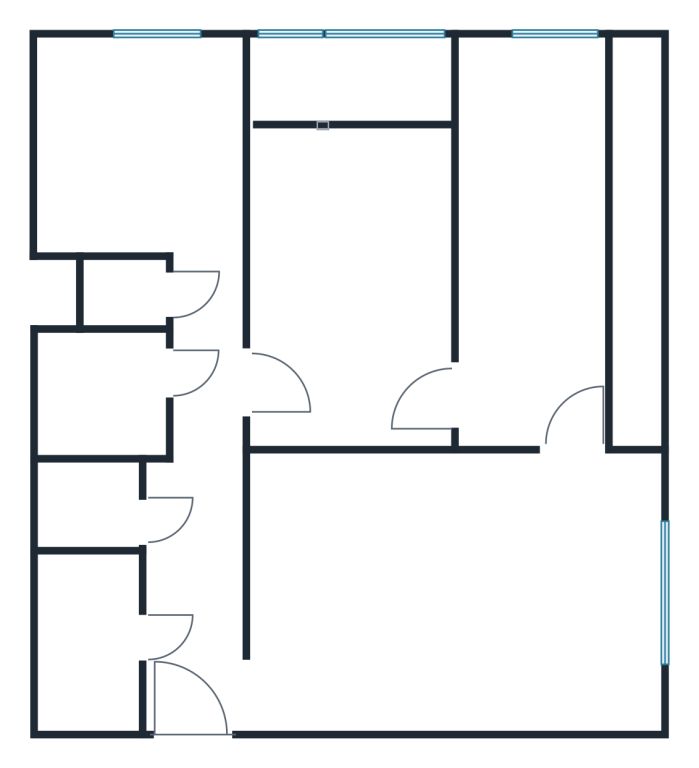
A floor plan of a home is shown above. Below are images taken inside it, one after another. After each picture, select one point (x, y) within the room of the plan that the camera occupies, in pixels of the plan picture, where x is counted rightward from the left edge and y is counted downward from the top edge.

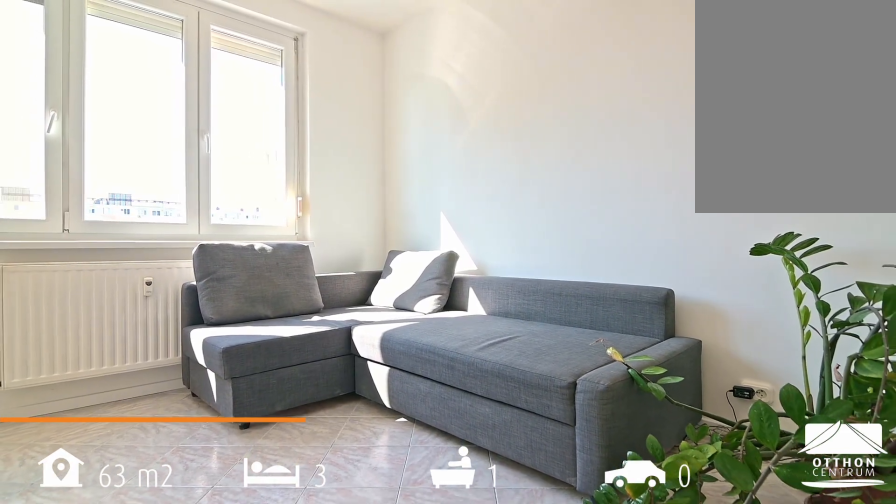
(457, 596)
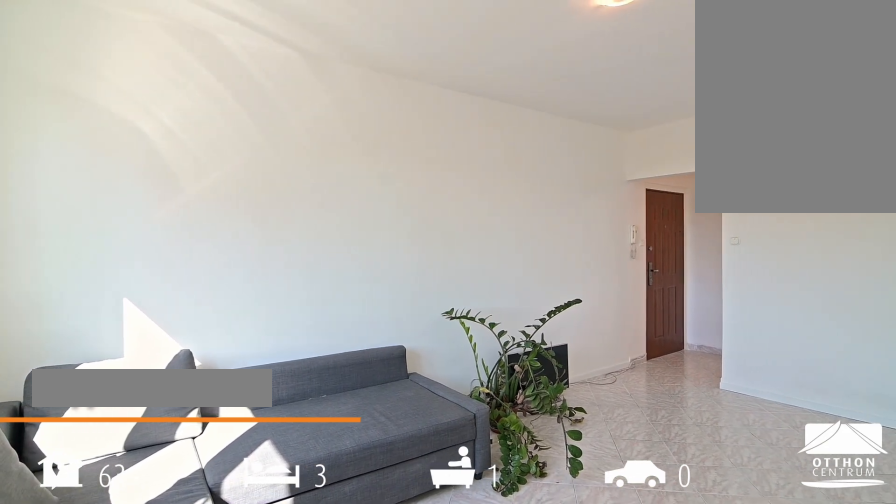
(457, 596)
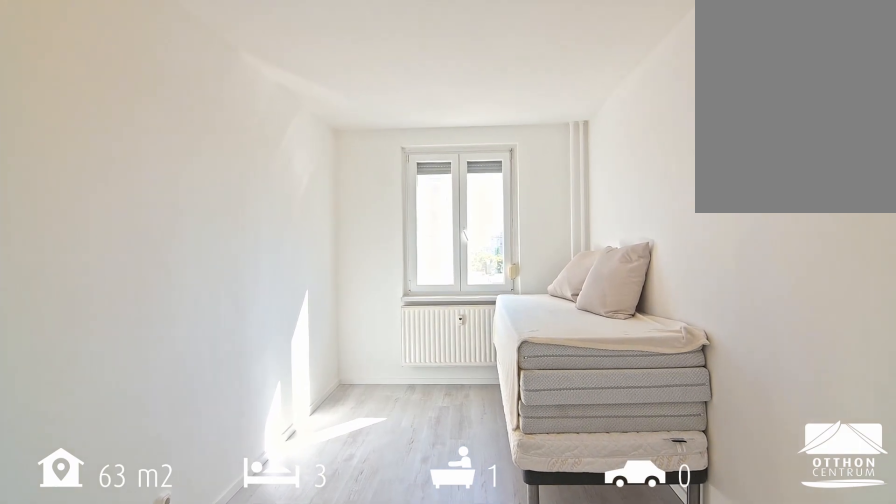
(538, 263)
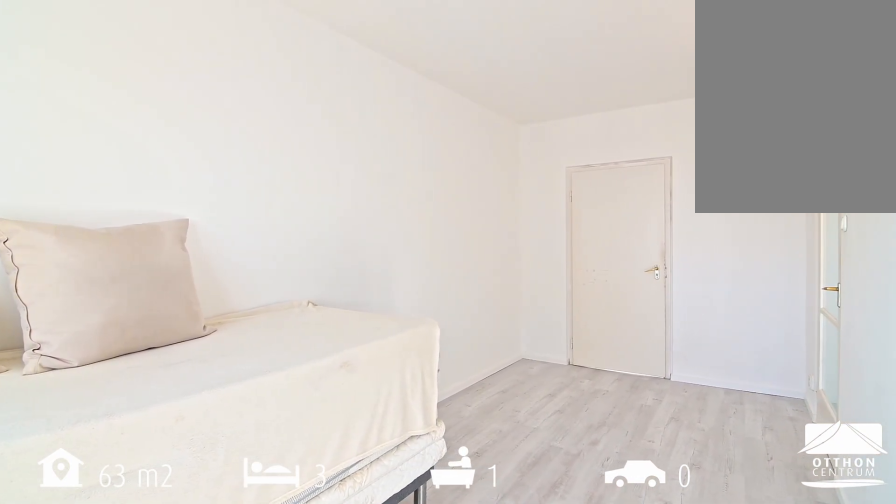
(538, 263)
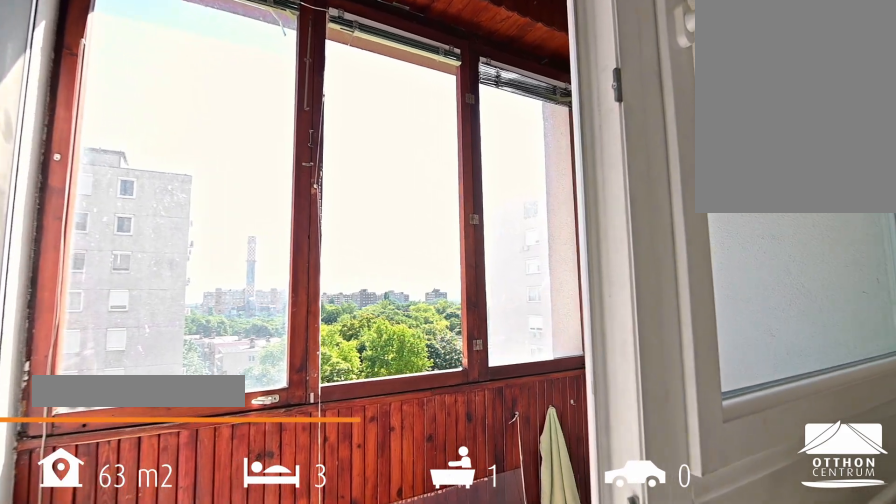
(353, 83)
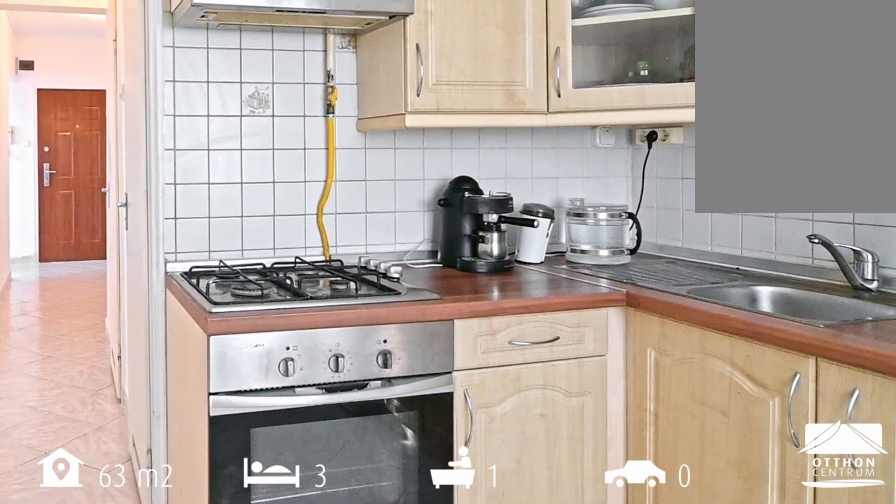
(135, 144)
